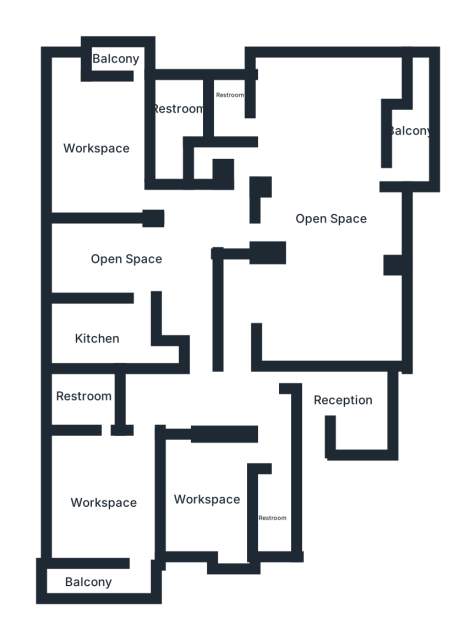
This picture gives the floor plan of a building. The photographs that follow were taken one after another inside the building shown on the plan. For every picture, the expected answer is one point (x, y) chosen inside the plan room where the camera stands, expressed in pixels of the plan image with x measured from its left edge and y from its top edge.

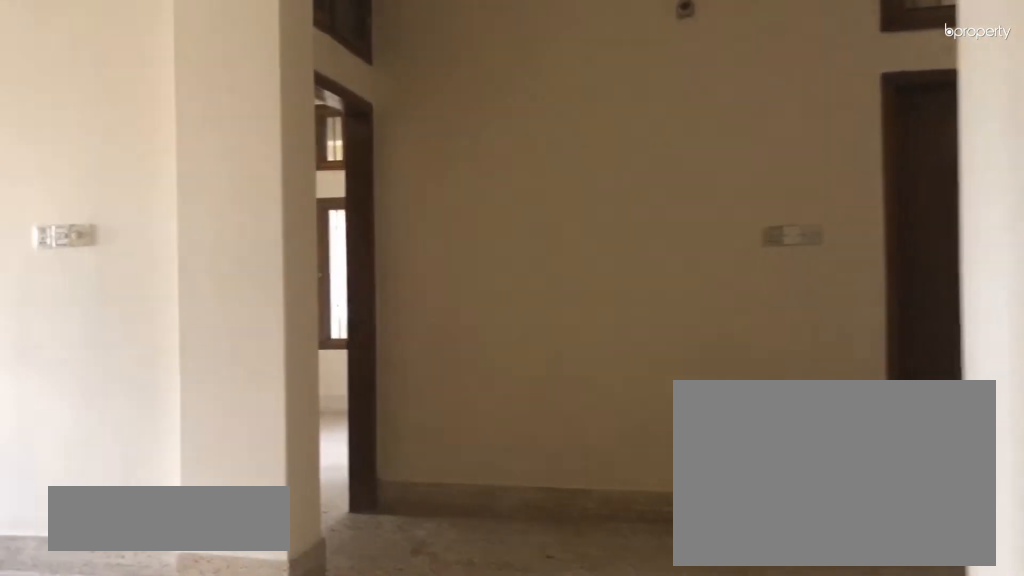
(169, 262)
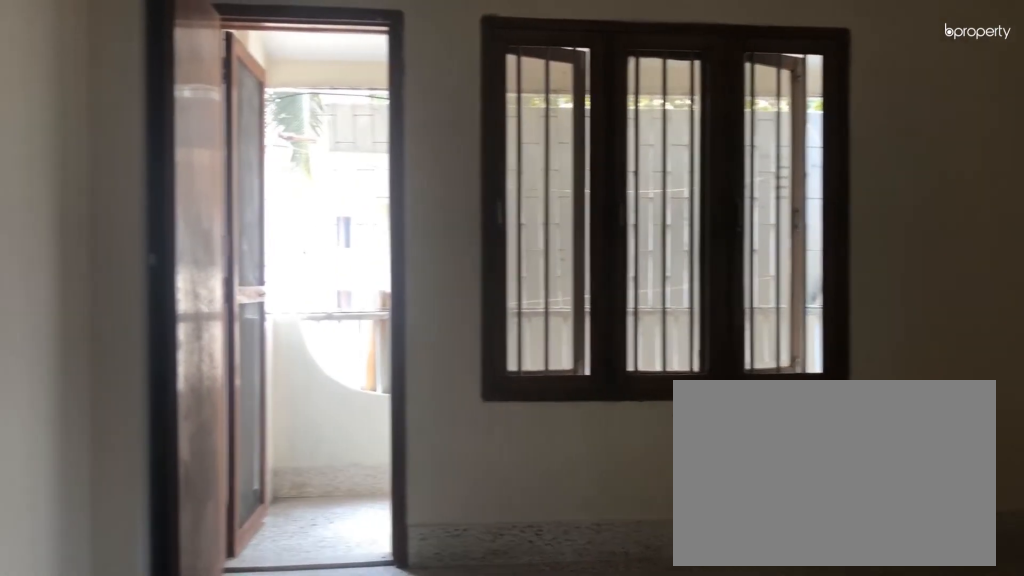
(108, 487)
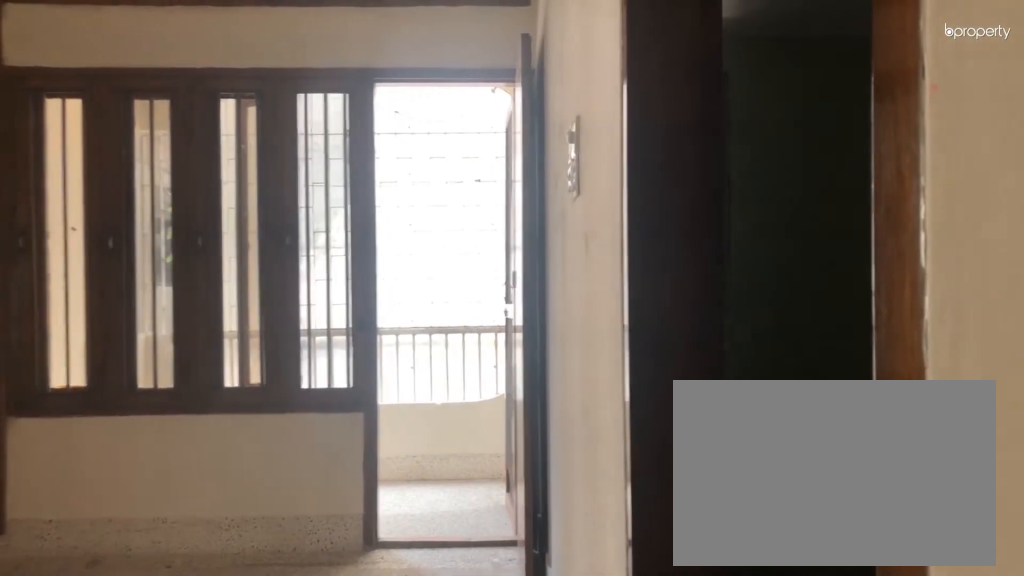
(97, 151)
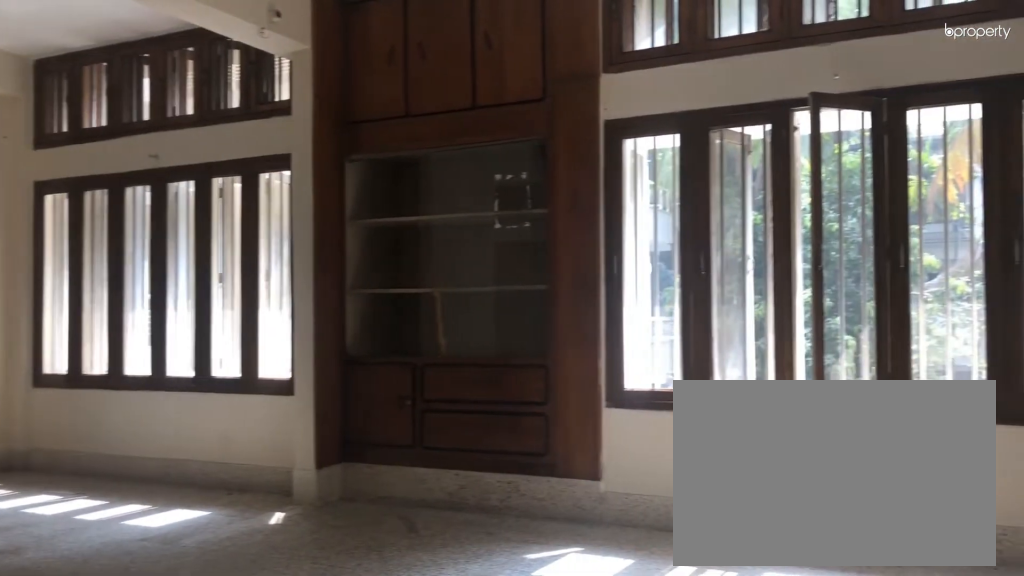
(322, 299)
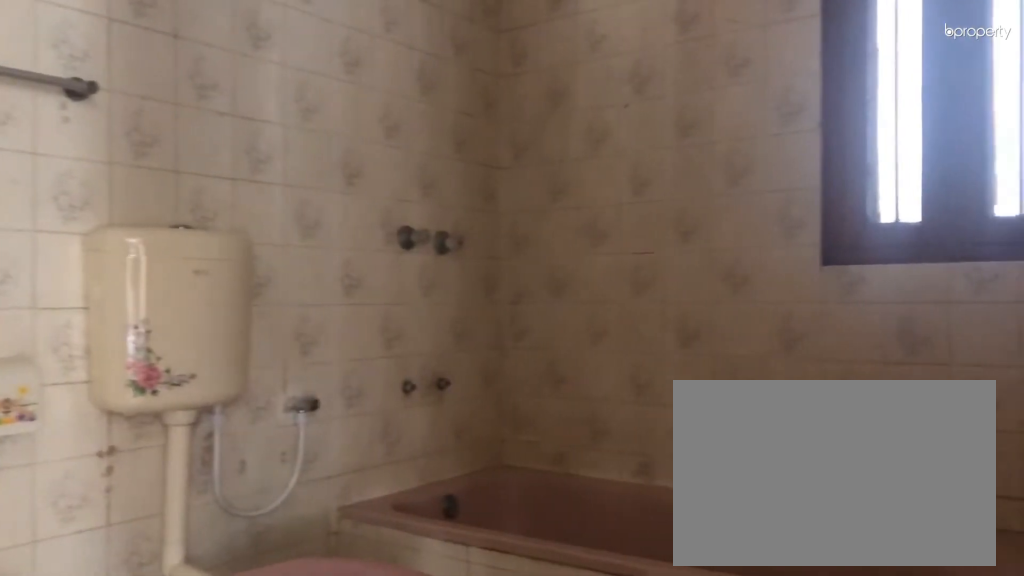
(229, 113)
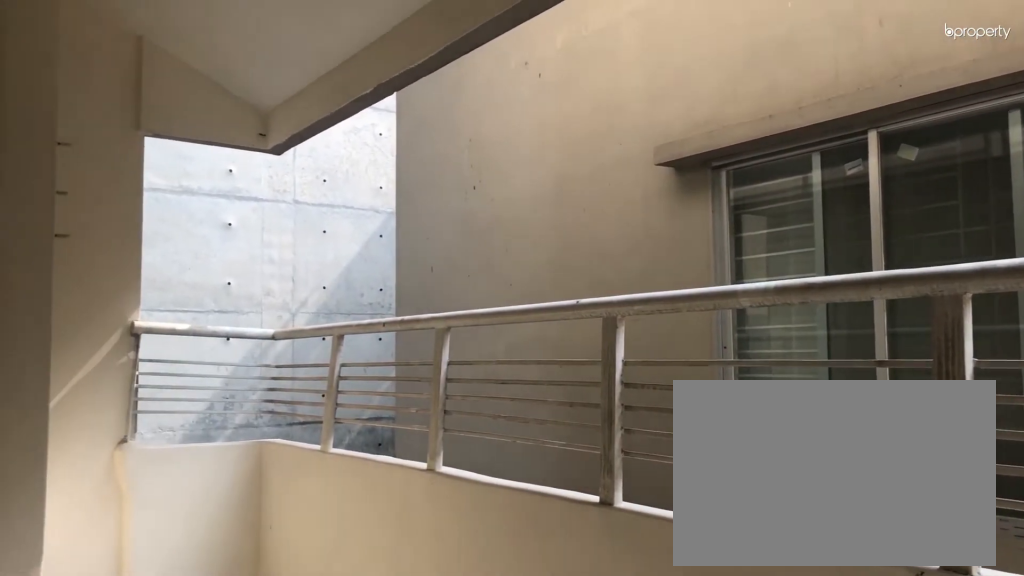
(405, 136)
